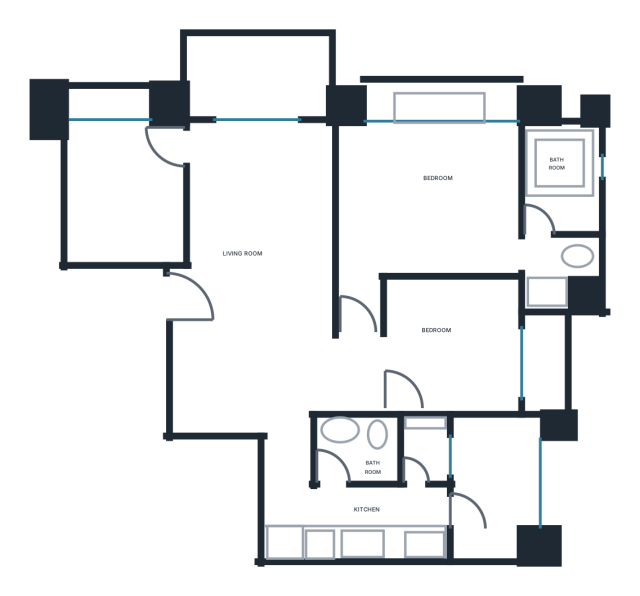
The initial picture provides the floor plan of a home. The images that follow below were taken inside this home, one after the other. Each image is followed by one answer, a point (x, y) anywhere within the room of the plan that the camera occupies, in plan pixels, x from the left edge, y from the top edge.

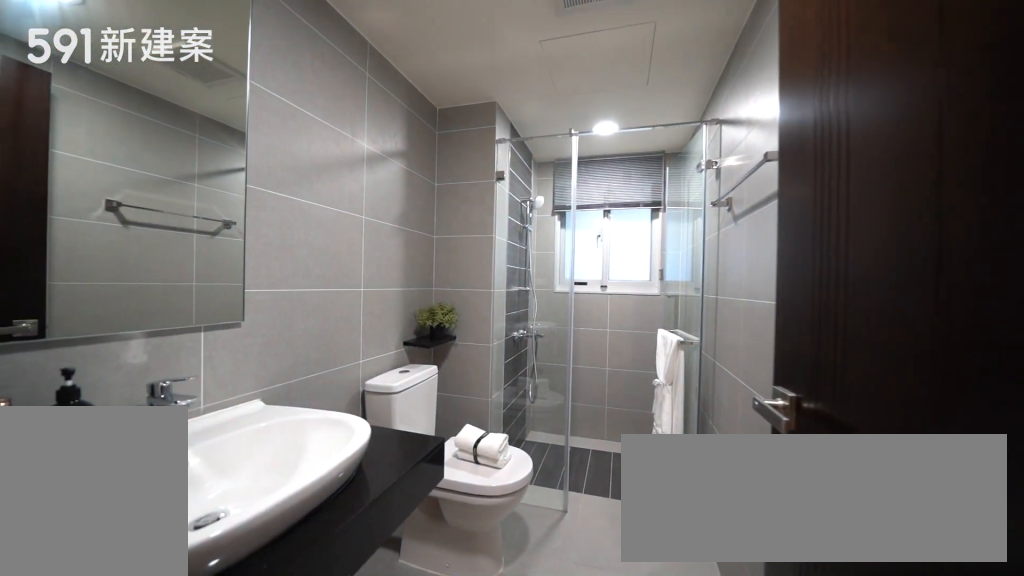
(379, 450)
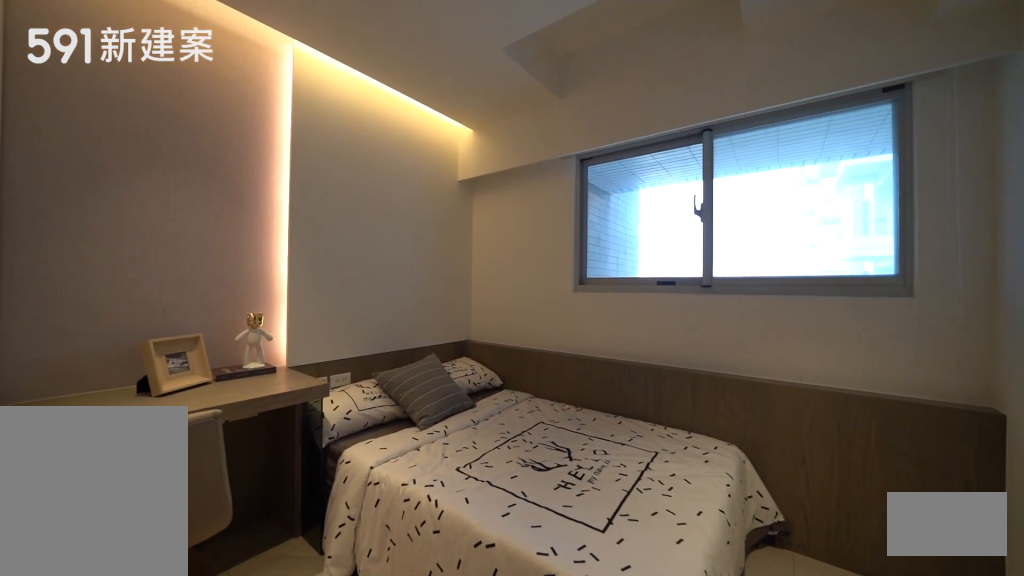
(453, 344)
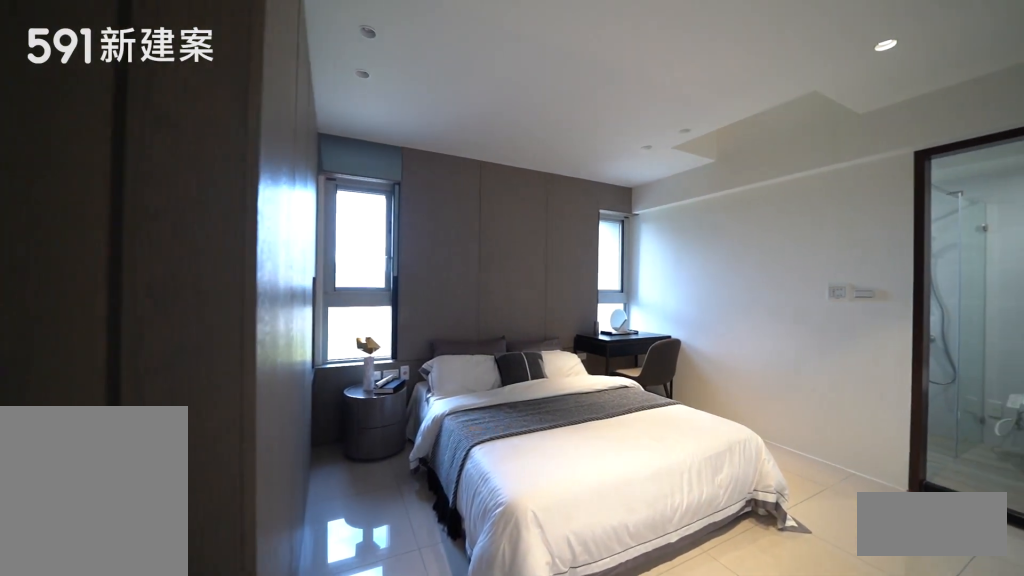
(418, 207)
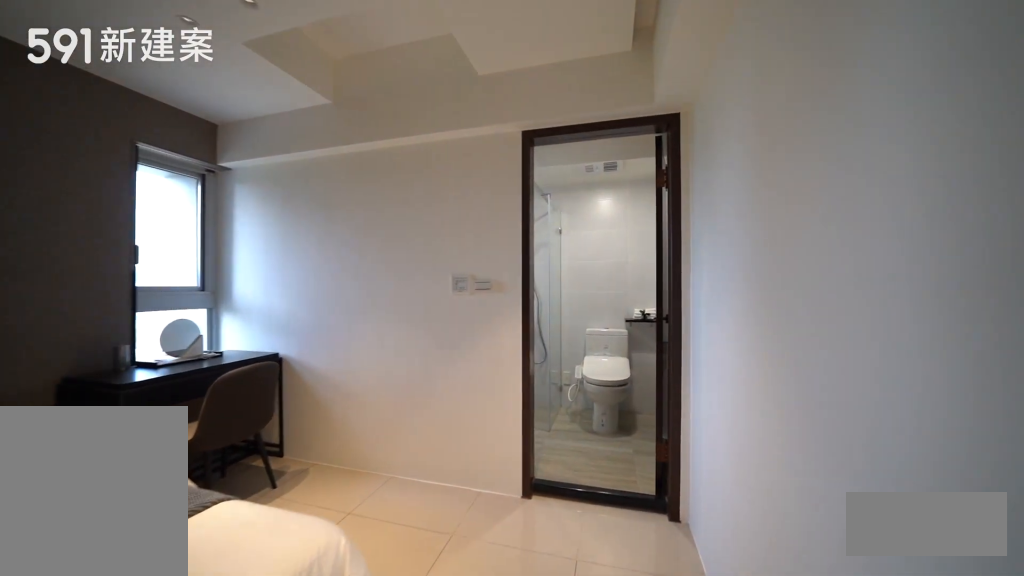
(418, 207)
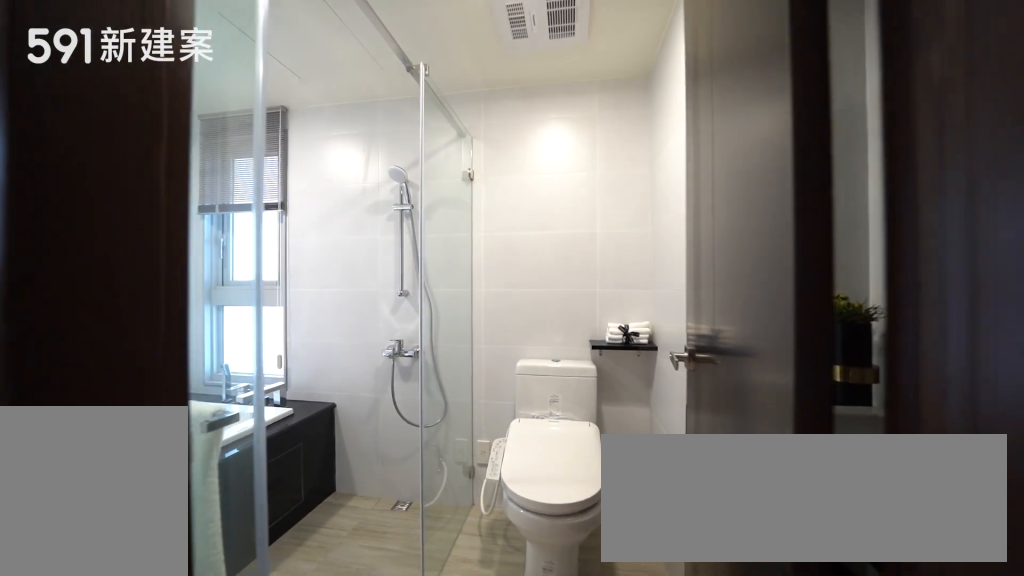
(562, 215)
